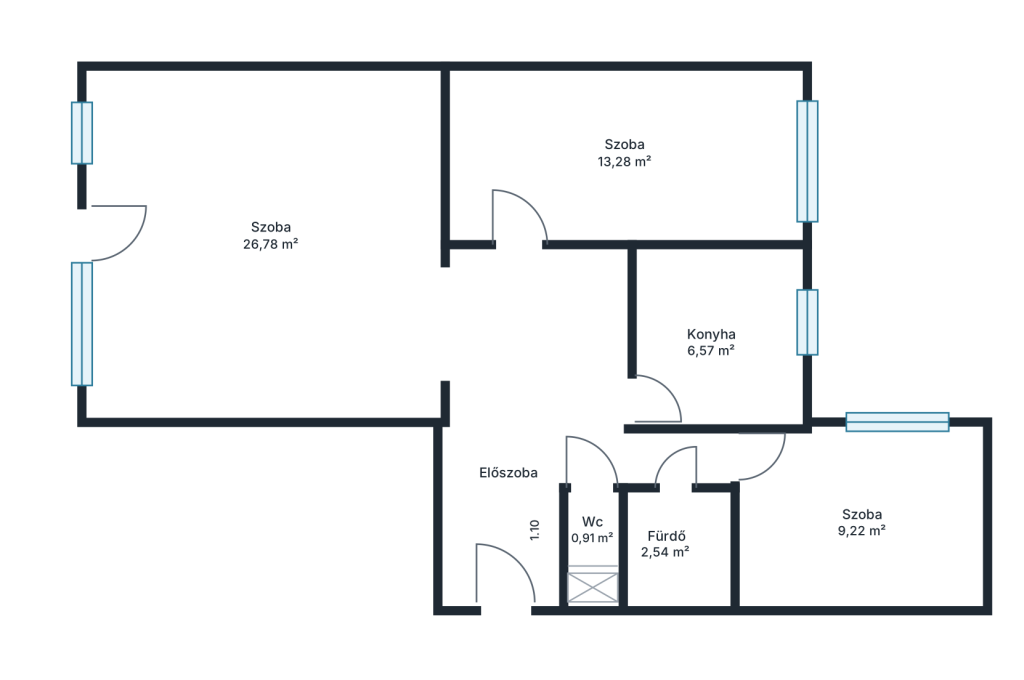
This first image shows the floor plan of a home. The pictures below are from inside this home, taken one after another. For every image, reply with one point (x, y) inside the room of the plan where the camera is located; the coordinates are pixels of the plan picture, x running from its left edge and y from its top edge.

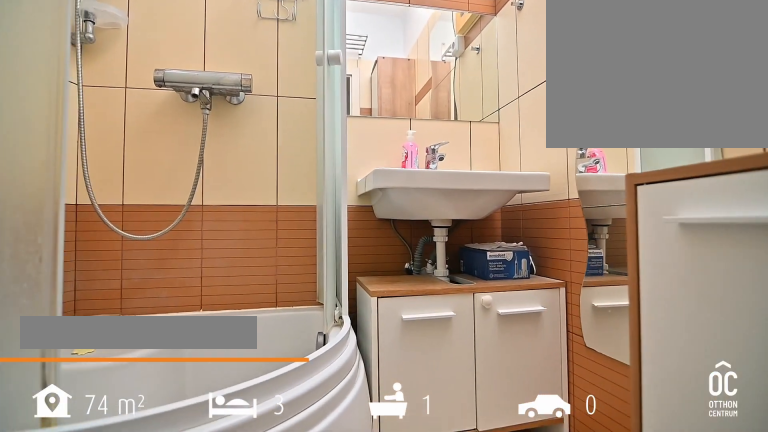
(674, 544)
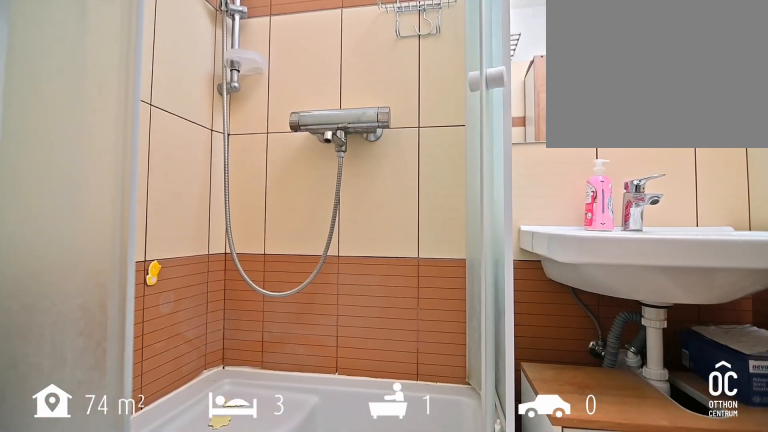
(674, 544)
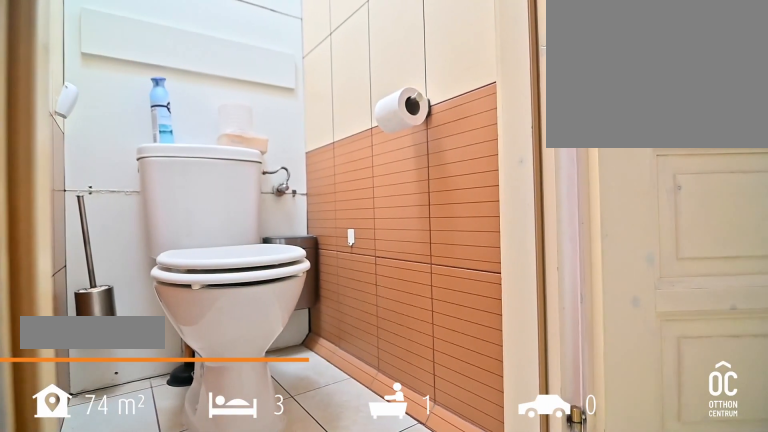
(590, 526)
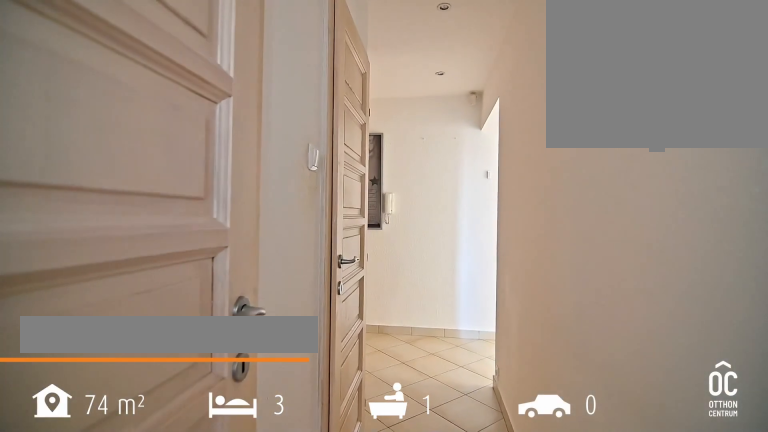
(506, 465)
